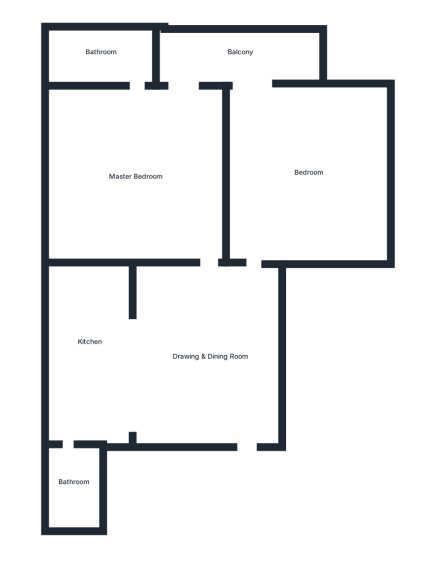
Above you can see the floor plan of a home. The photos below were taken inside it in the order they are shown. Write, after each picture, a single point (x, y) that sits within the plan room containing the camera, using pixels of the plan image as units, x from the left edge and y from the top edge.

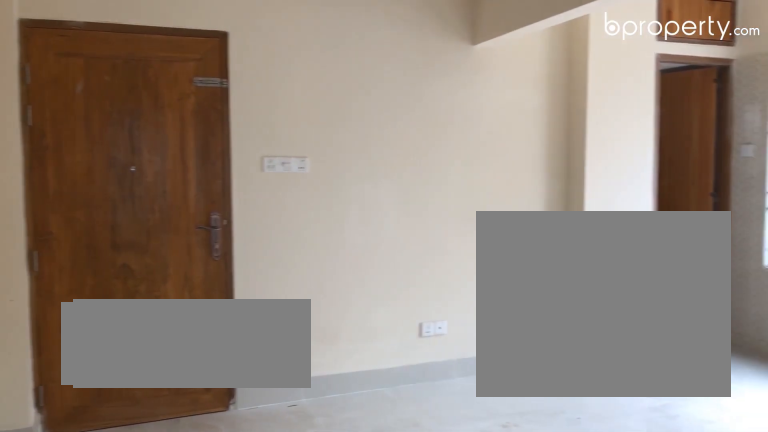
(199, 345)
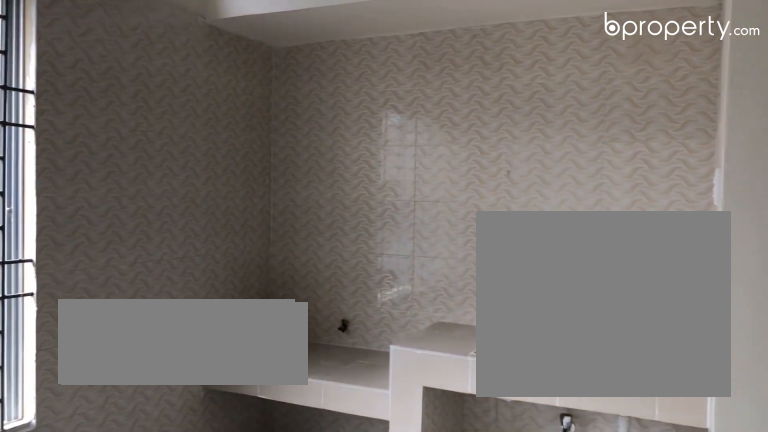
(86, 339)
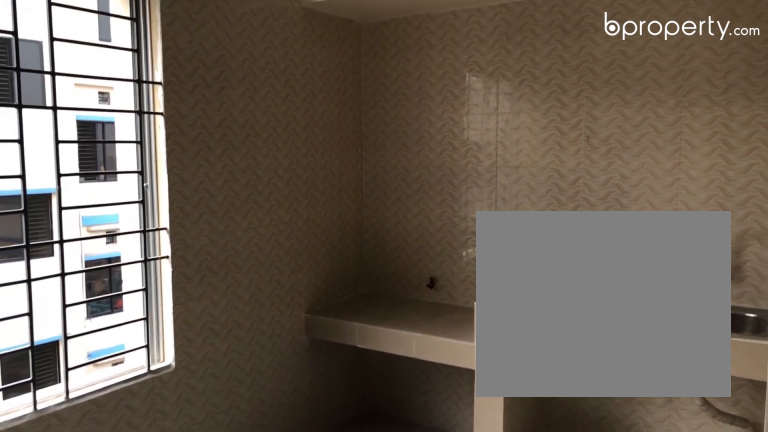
(86, 339)
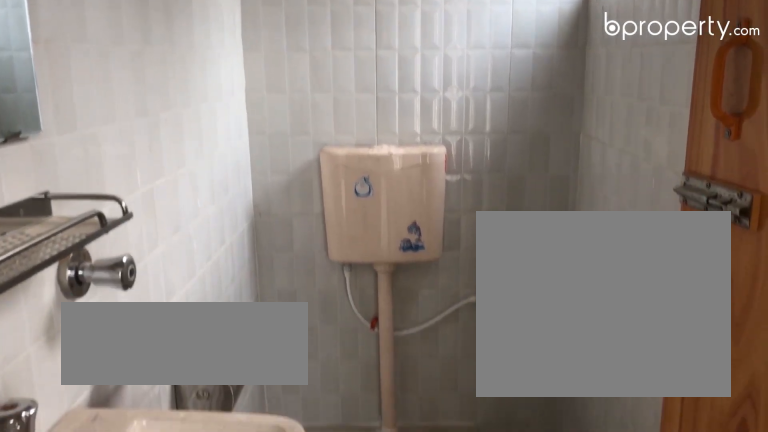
(71, 472)
